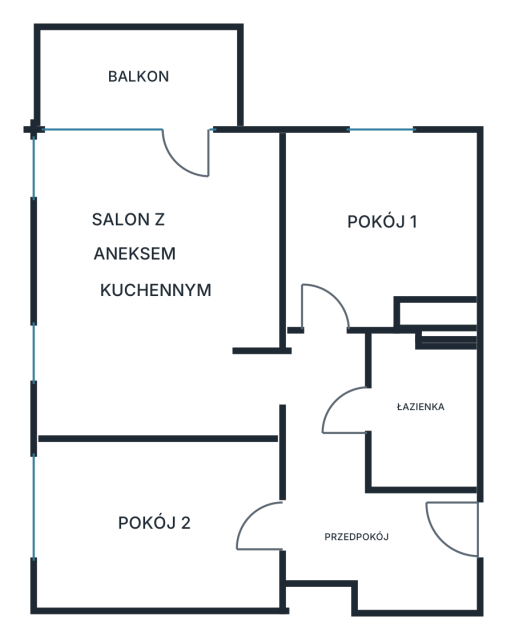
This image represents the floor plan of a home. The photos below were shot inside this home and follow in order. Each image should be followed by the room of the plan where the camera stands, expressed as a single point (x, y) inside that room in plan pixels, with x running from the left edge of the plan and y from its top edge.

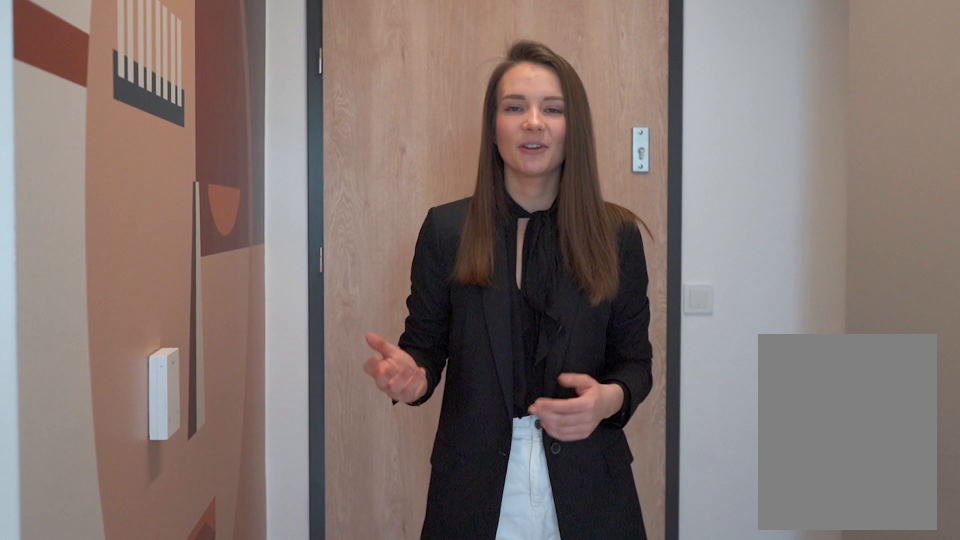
(358, 496)
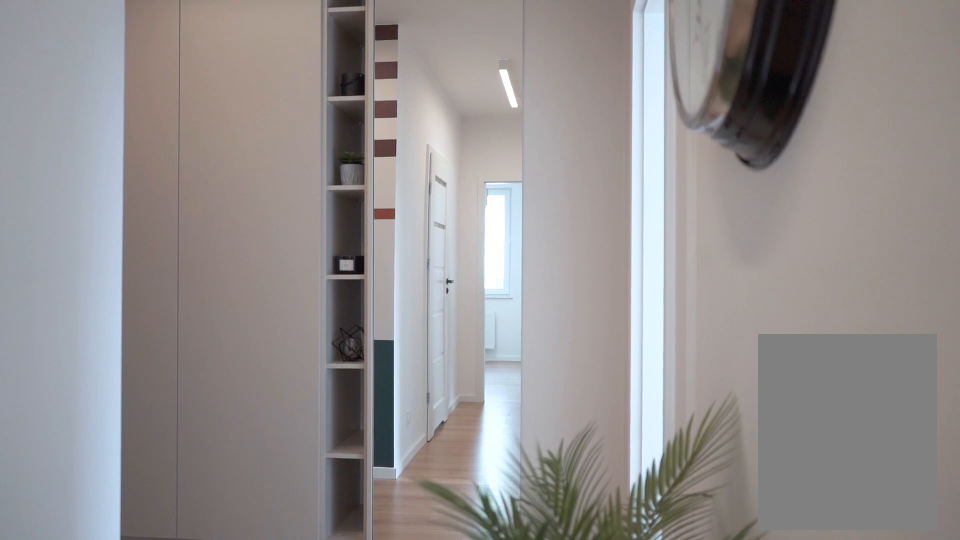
(358, 496)
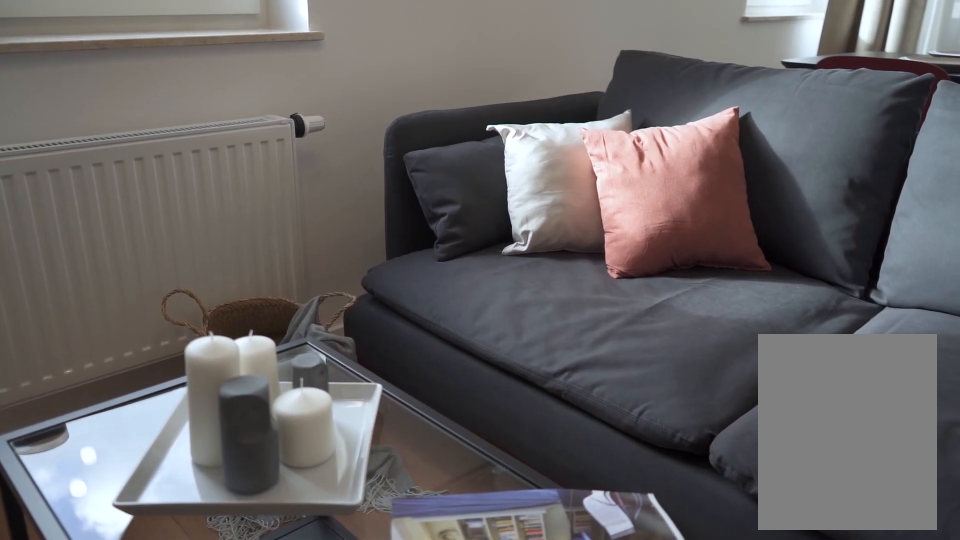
(157, 285)
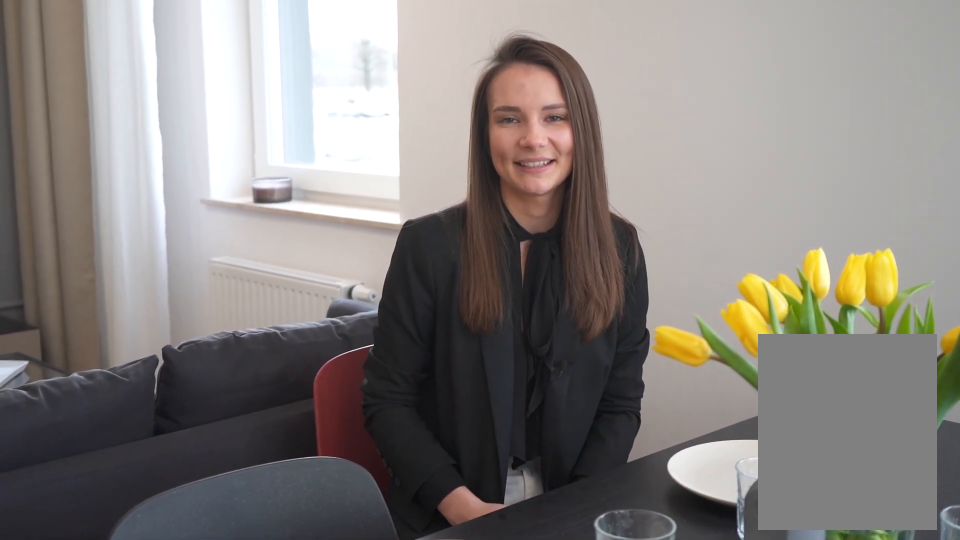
(157, 285)
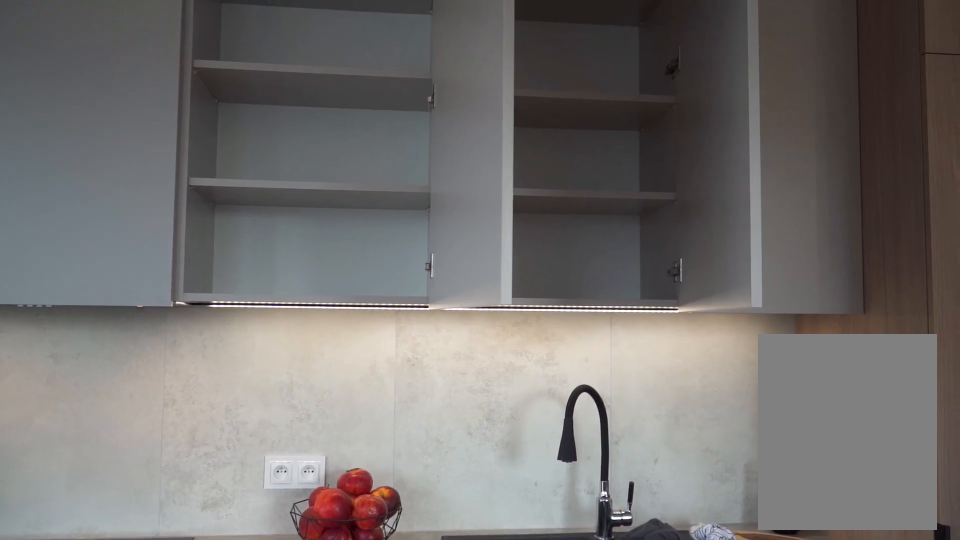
(161, 285)
